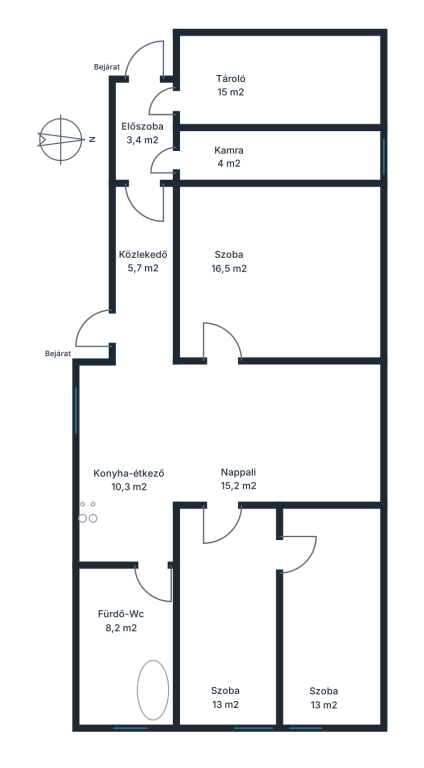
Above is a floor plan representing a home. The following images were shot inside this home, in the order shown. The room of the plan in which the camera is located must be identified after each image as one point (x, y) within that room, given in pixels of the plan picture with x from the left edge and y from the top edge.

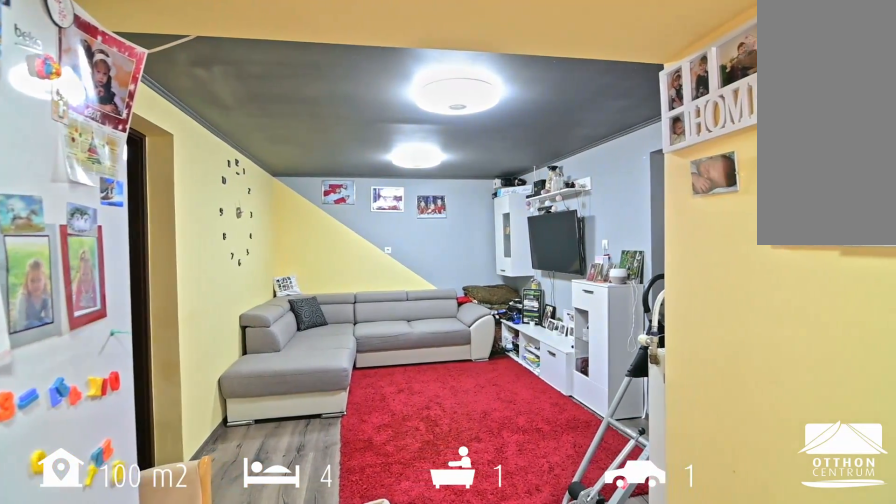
(293, 442)
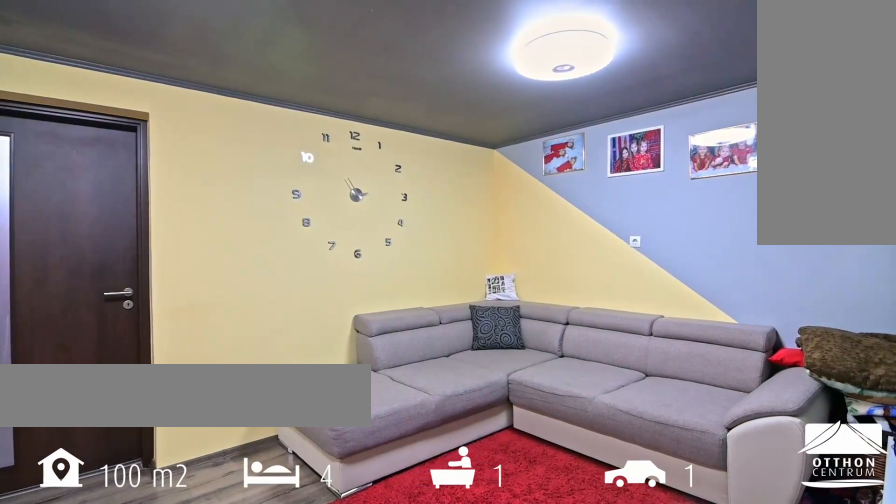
(293, 442)
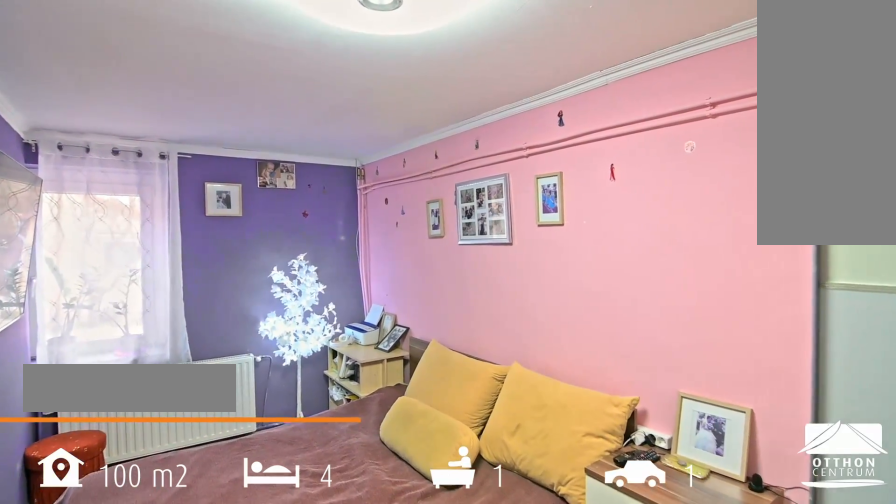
(229, 626)
